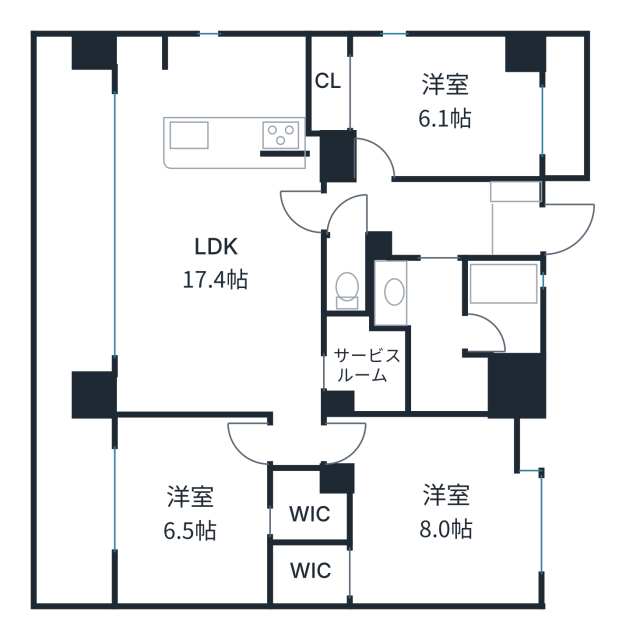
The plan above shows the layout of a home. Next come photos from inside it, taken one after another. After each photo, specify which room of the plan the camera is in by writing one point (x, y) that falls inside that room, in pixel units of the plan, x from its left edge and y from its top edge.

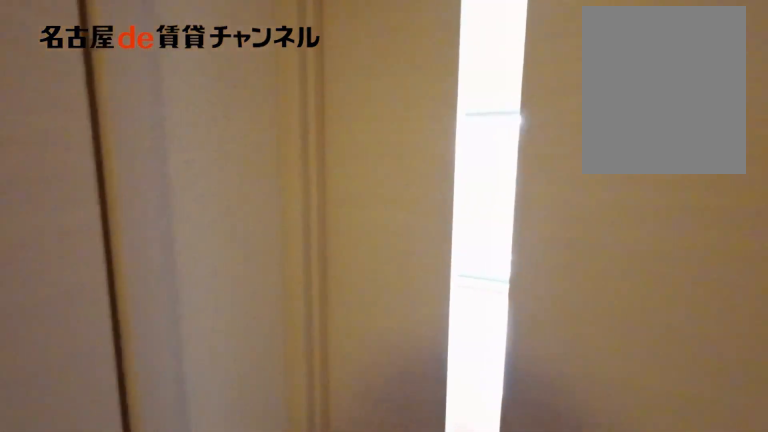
(424, 106)
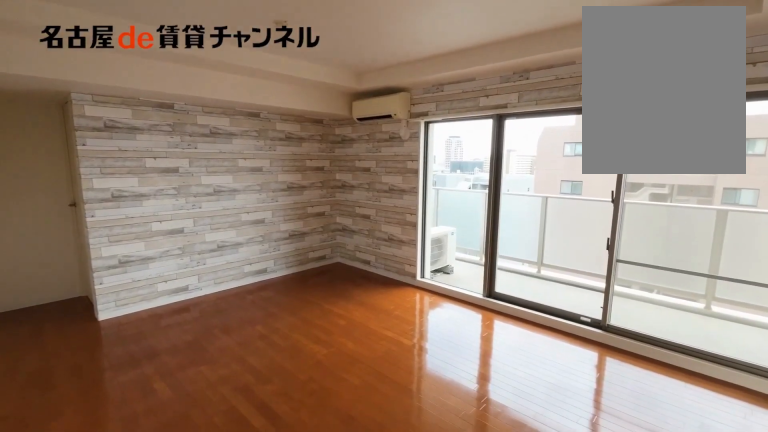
(215, 223)
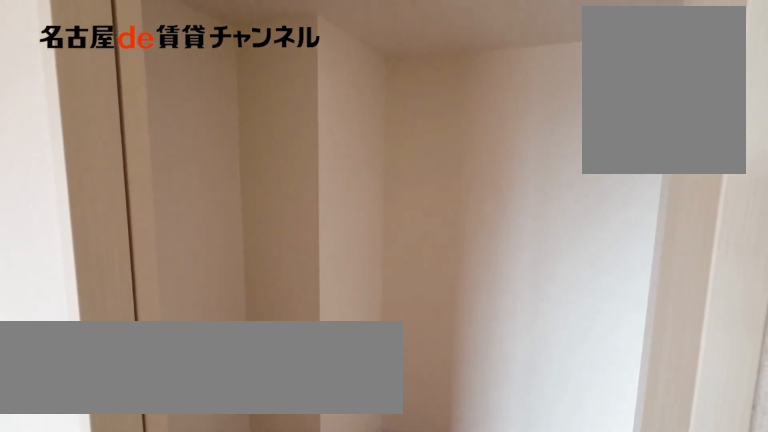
(365, 364)
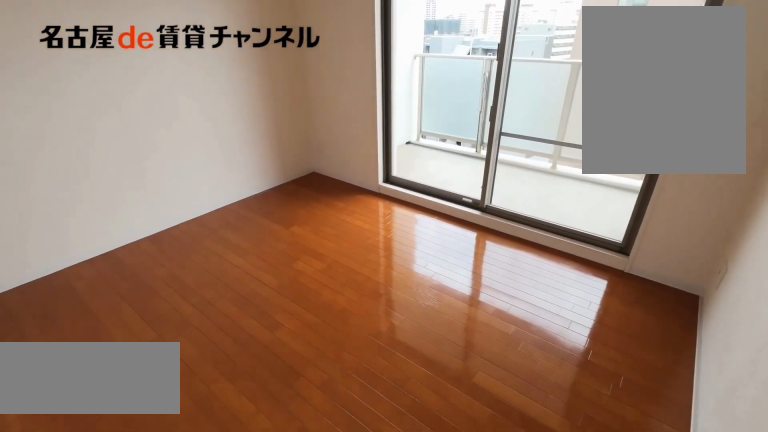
(213, 520)
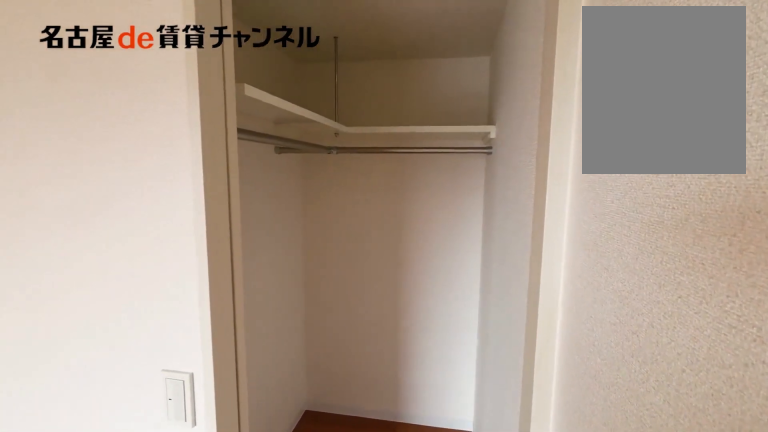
(213, 520)
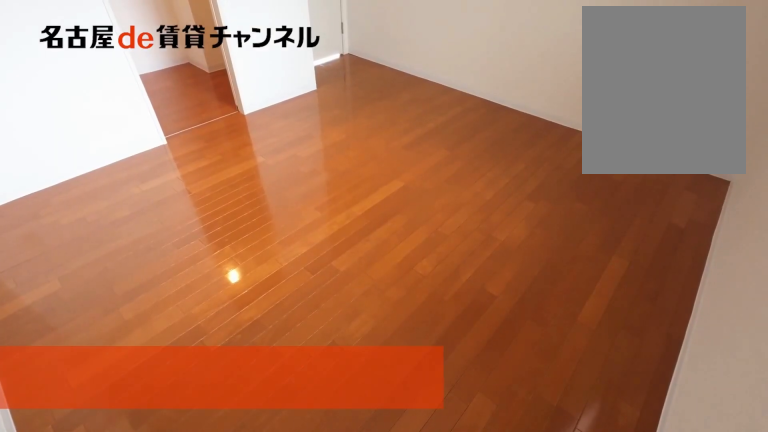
(418, 506)
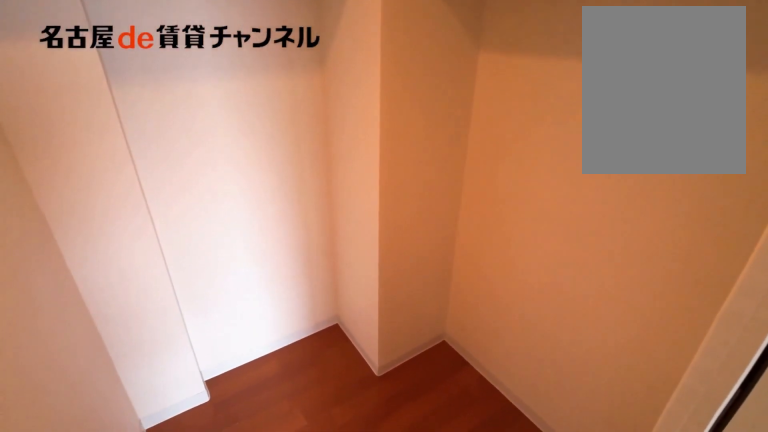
(418, 506)
